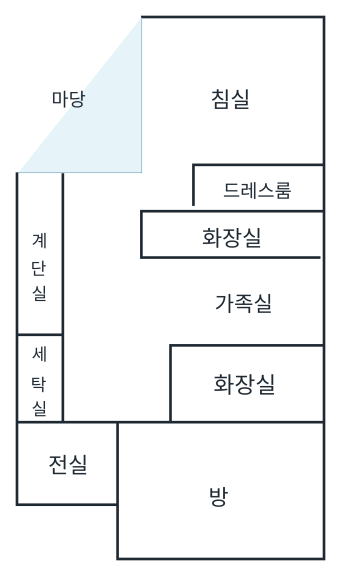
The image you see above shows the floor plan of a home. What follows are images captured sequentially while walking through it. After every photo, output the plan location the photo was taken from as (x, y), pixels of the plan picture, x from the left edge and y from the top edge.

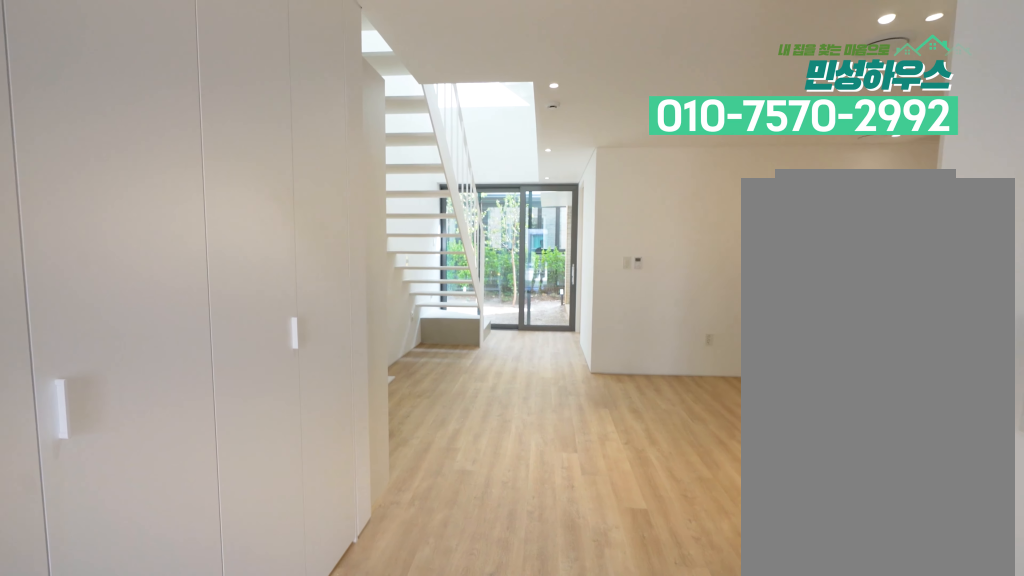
(93, 429)
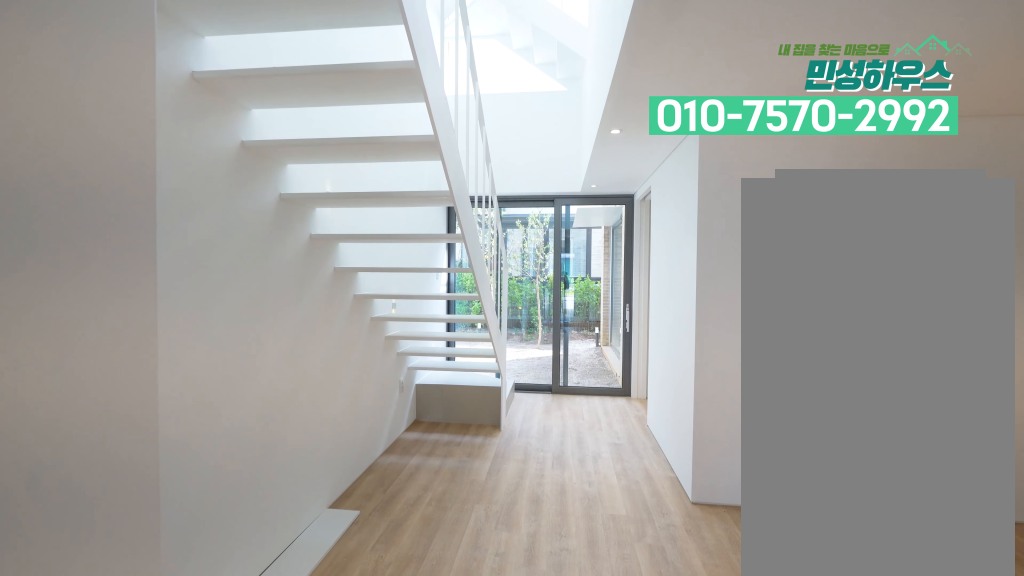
(91, 387)
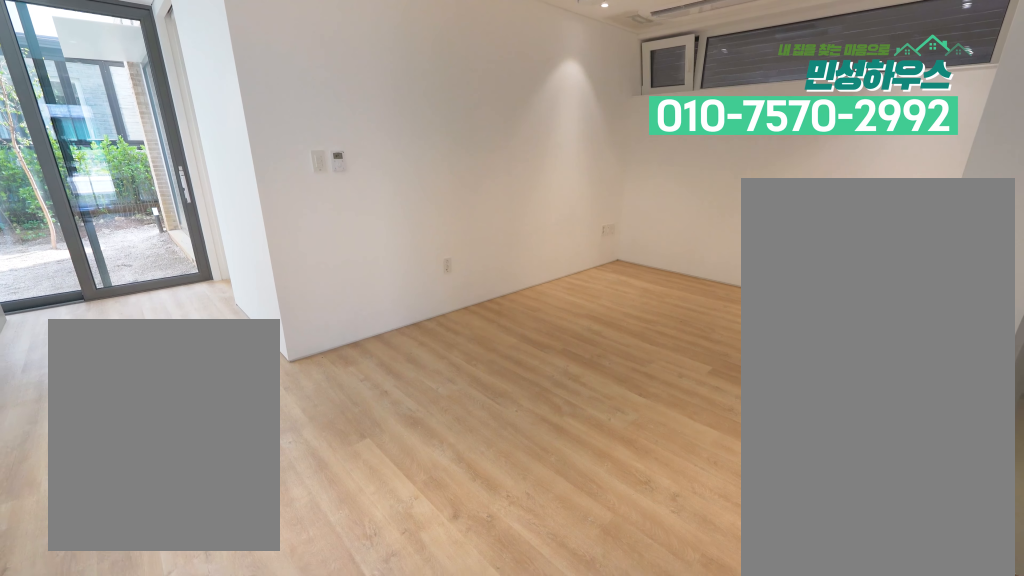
(91, 385)
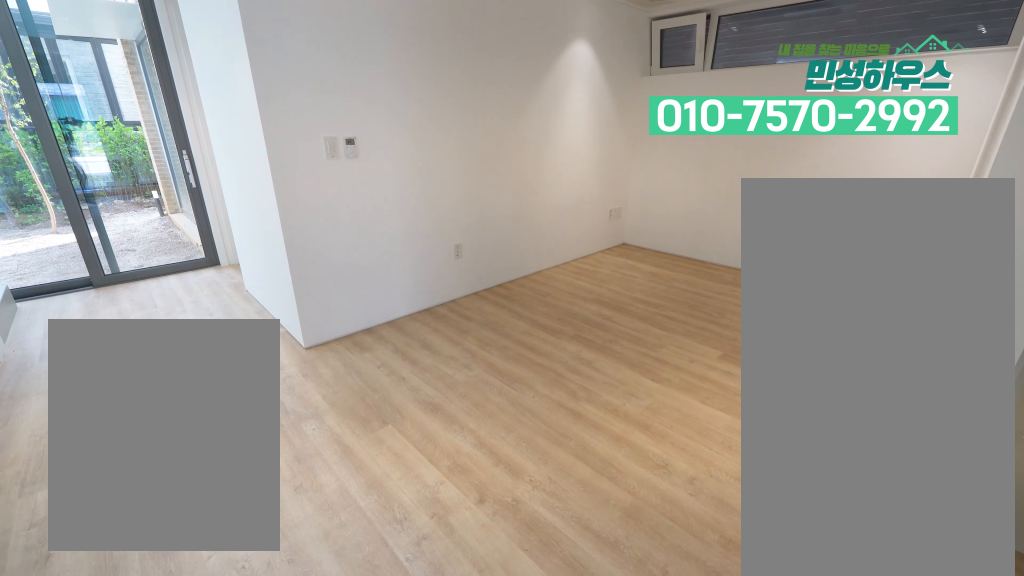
(100, 373)
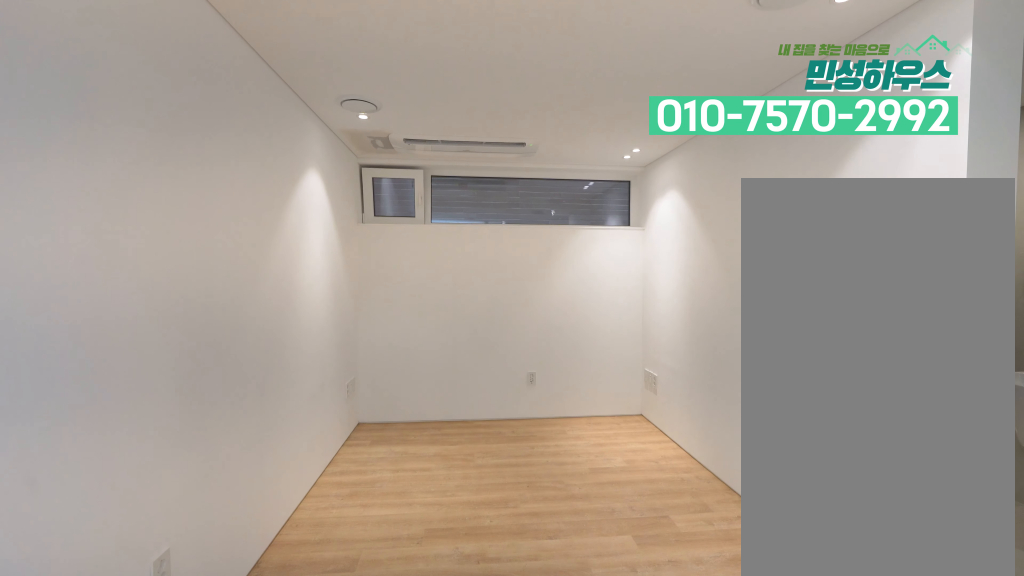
(123, 325)
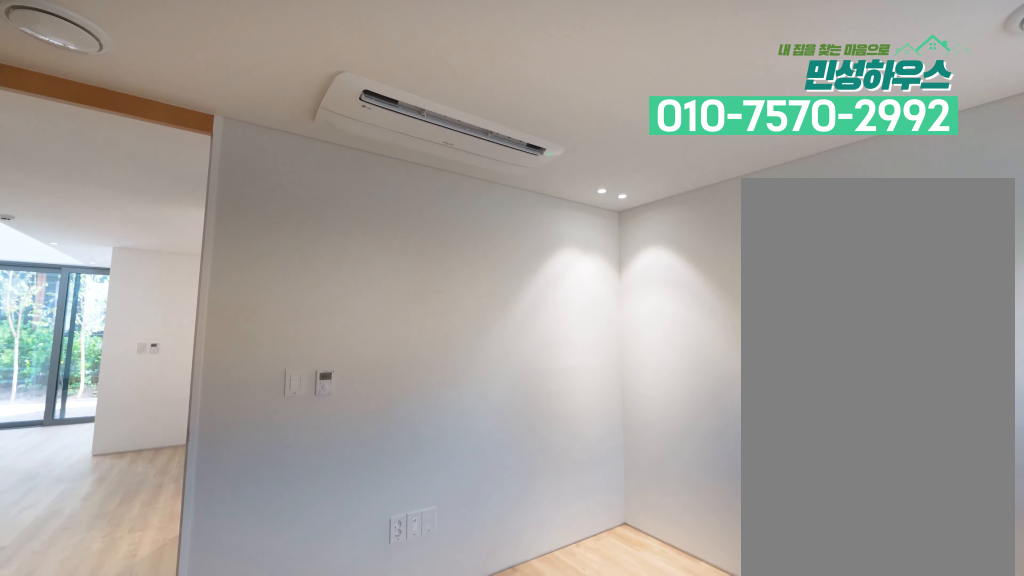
(183, 541)
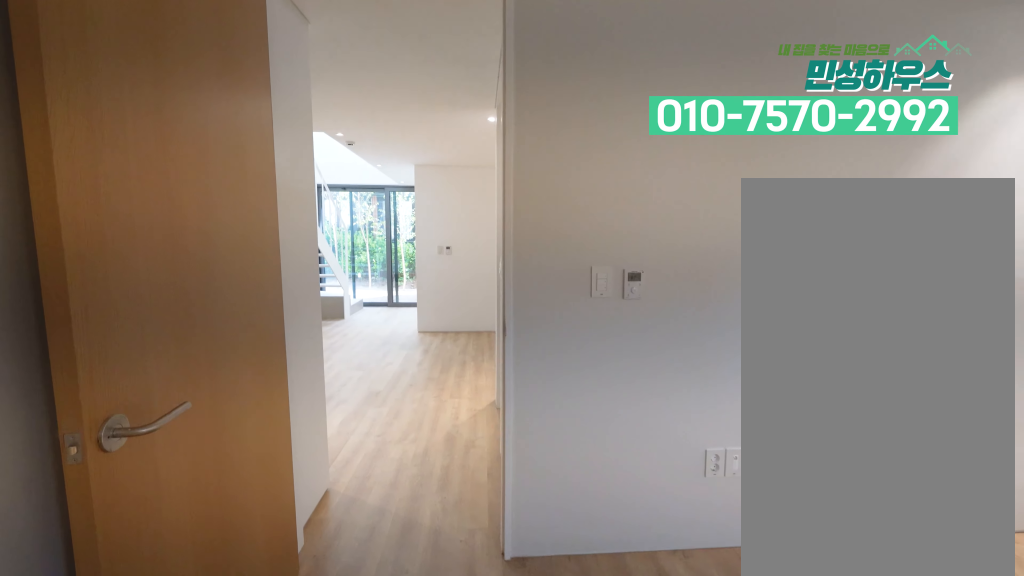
(174, 500)
